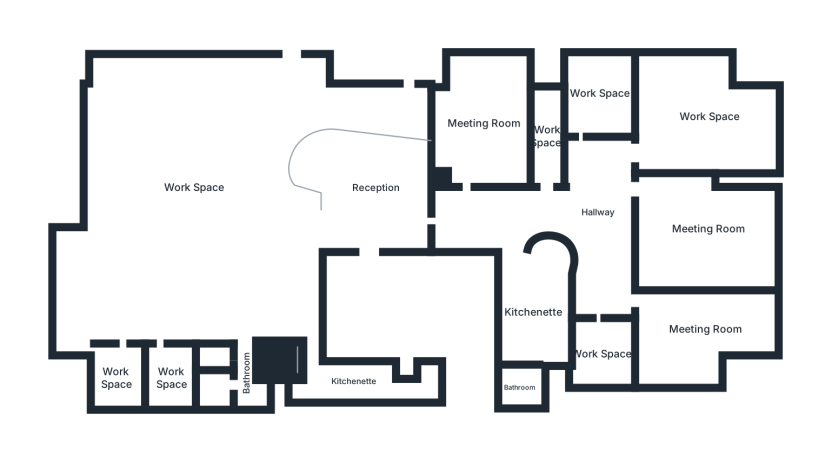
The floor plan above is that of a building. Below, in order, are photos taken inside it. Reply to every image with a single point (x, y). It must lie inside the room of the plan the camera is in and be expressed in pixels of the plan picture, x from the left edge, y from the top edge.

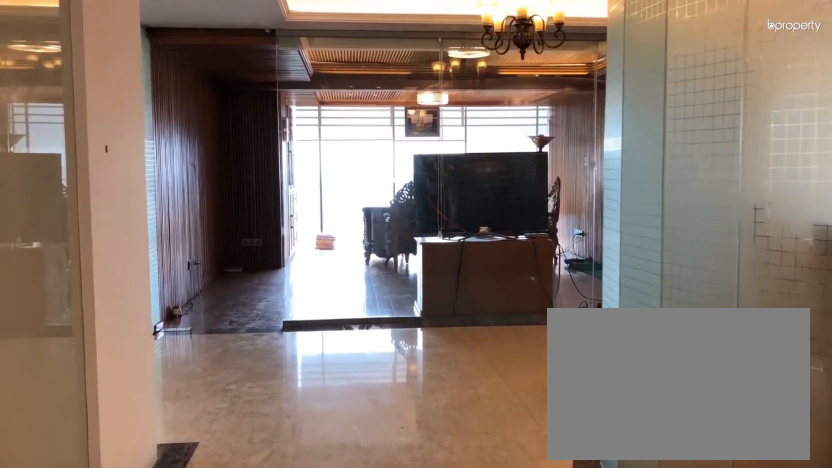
(467, 216)
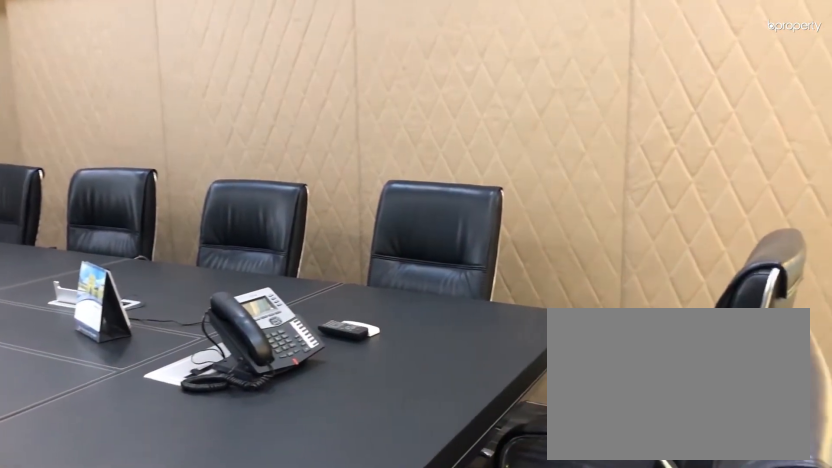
(485, 123)
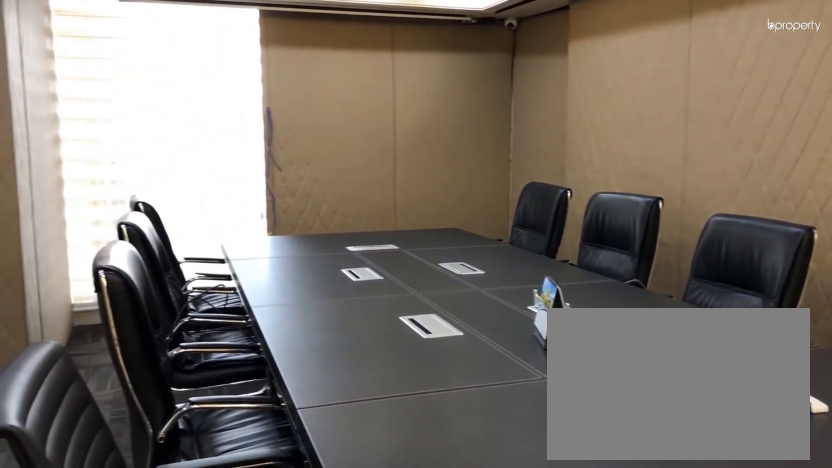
(486, 123)
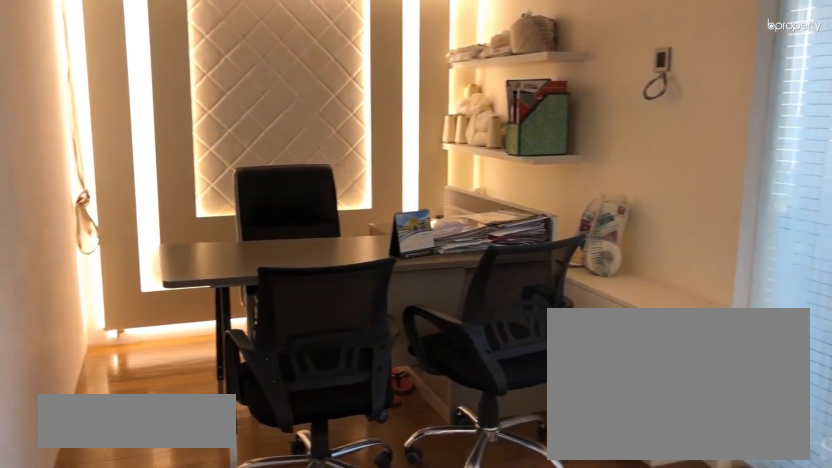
(548, 138)
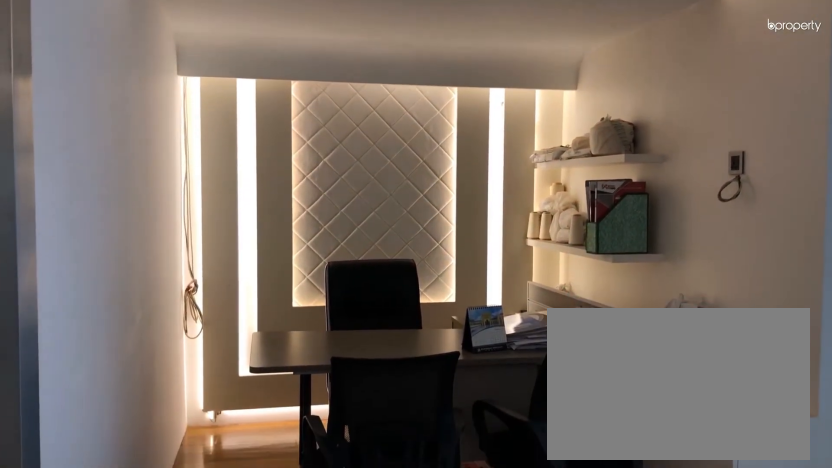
(547, 138)
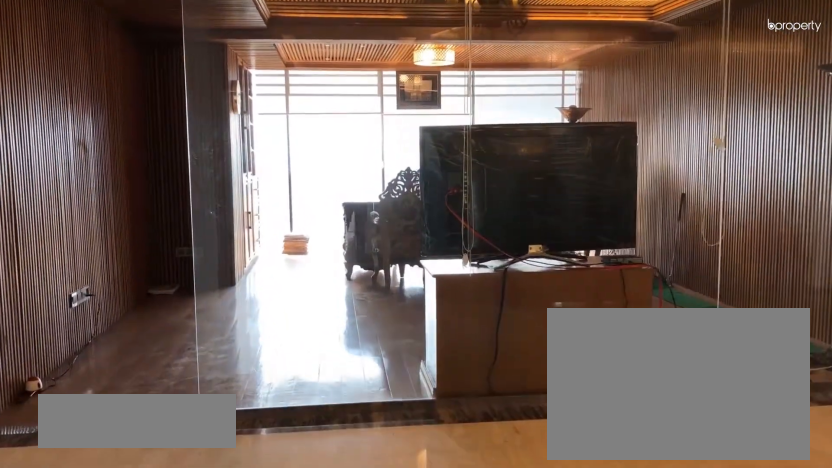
(597, 212)
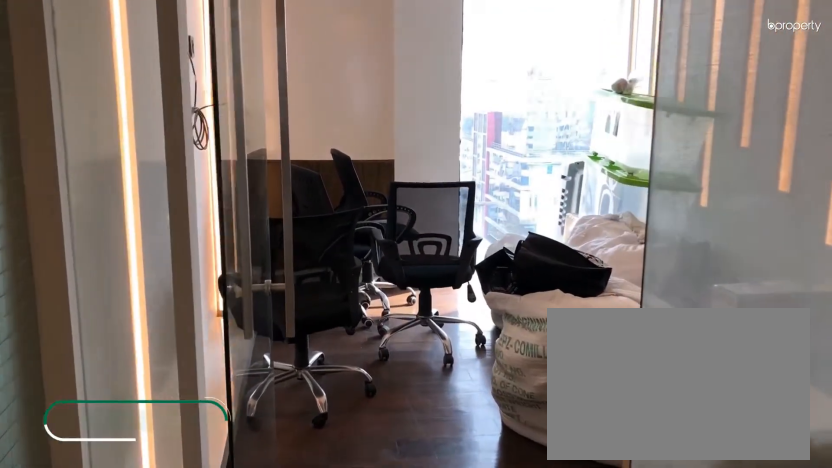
(600, 93)
